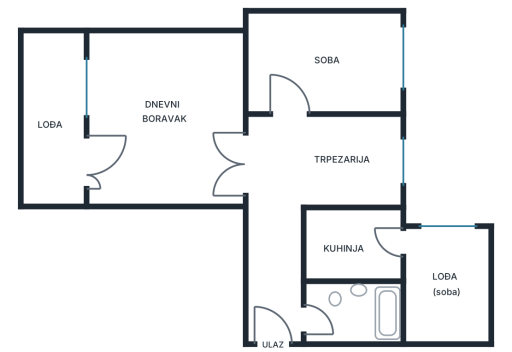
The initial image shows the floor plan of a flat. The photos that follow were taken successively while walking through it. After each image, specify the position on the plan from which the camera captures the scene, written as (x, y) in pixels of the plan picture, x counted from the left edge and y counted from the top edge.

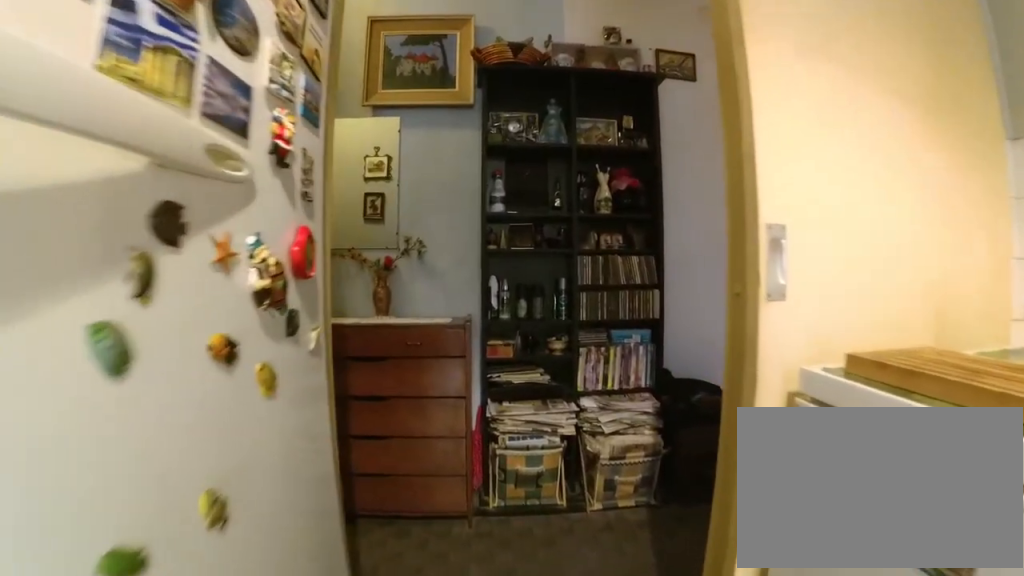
(363, 247)
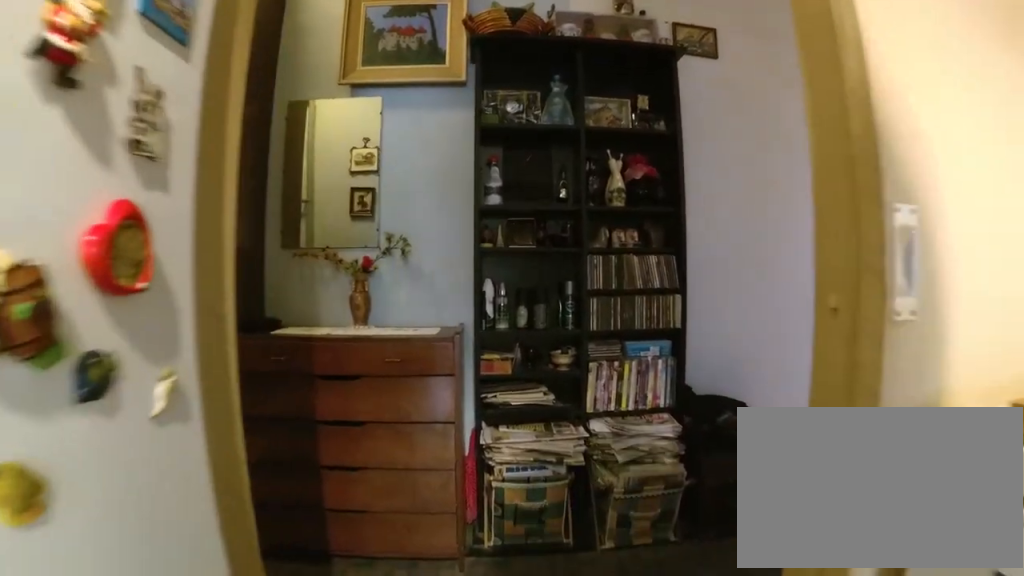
(352, 247)
